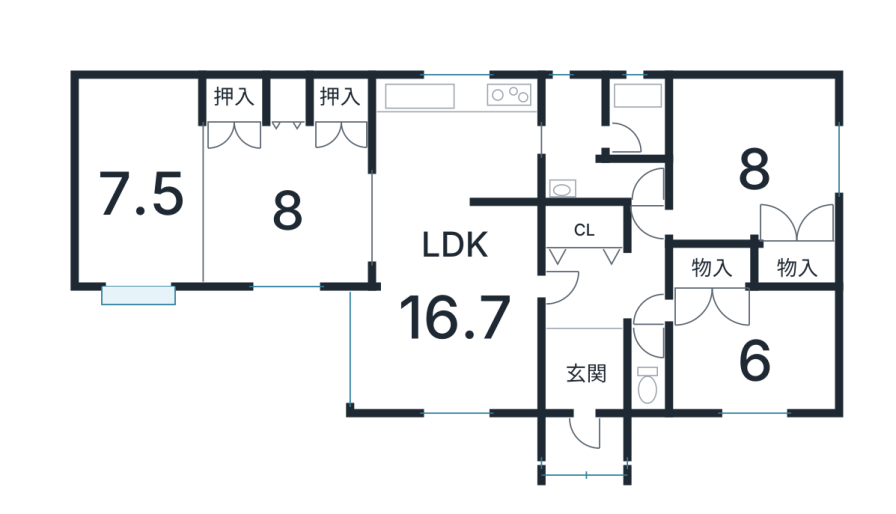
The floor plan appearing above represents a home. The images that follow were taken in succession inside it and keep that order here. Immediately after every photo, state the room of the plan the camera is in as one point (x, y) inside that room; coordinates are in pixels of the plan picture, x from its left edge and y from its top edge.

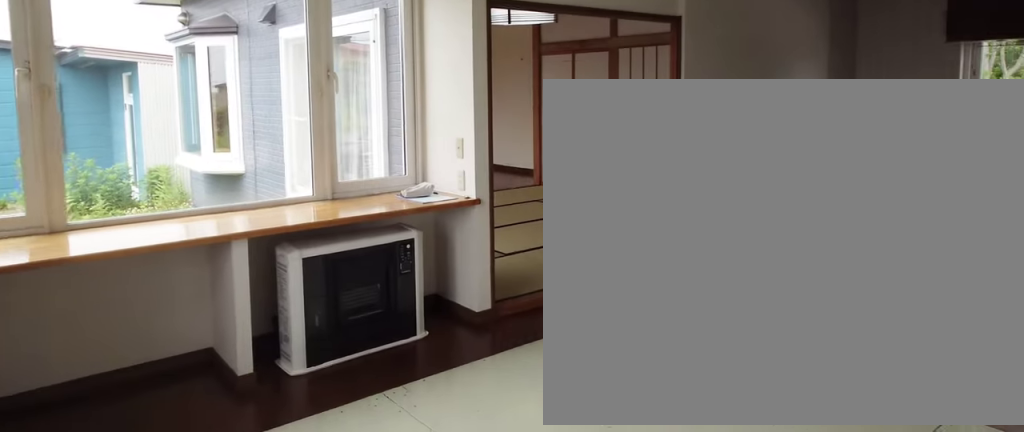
(456, 301)
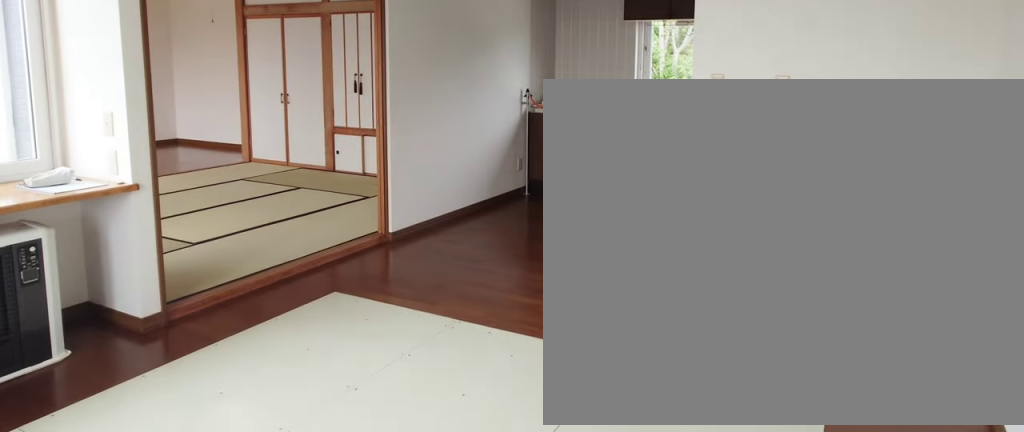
(456, 301)
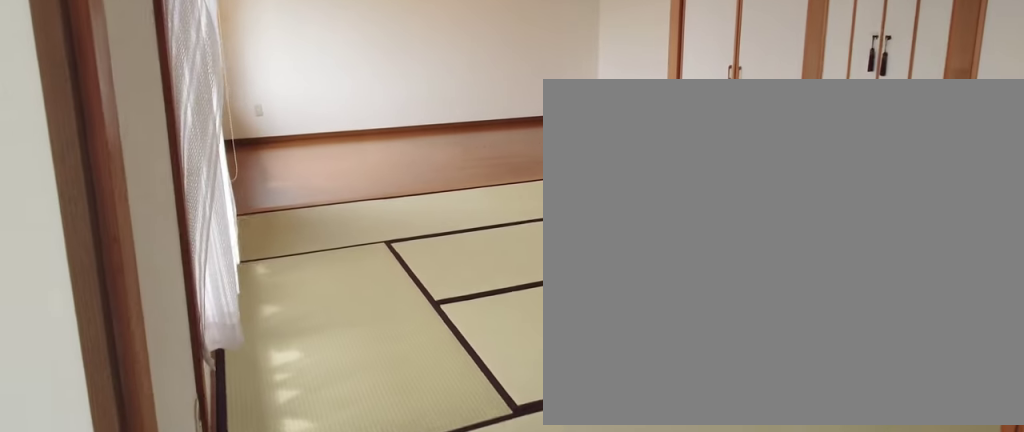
(287, 197)
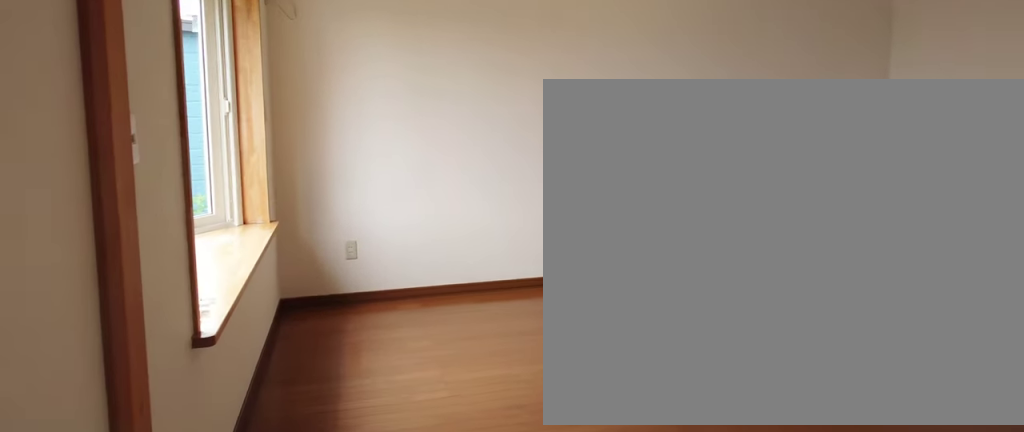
(132, 183)
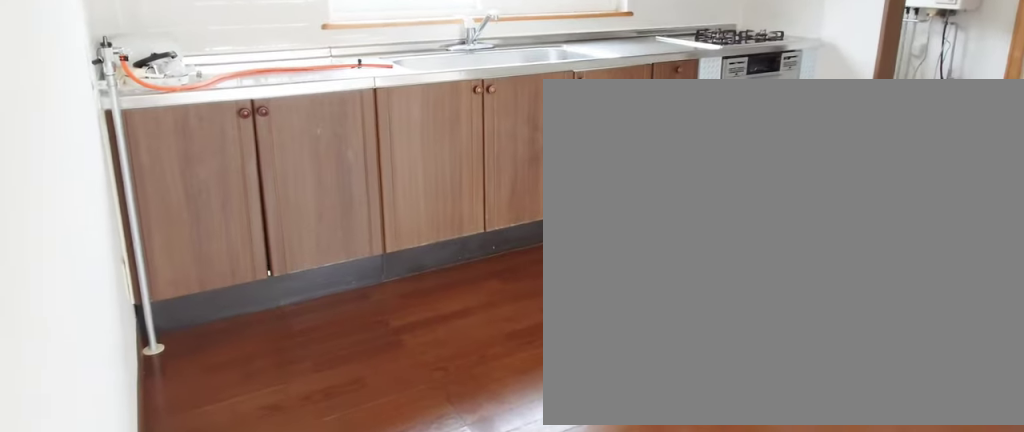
(456, 126)
